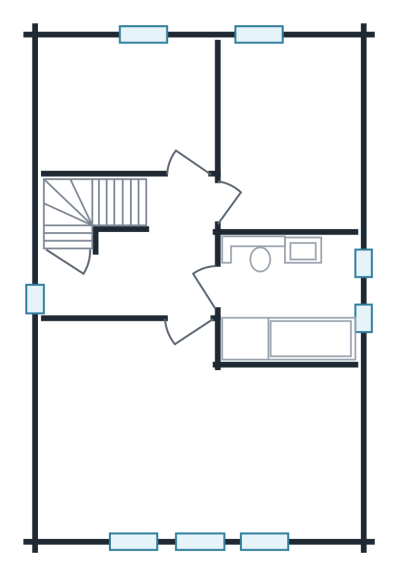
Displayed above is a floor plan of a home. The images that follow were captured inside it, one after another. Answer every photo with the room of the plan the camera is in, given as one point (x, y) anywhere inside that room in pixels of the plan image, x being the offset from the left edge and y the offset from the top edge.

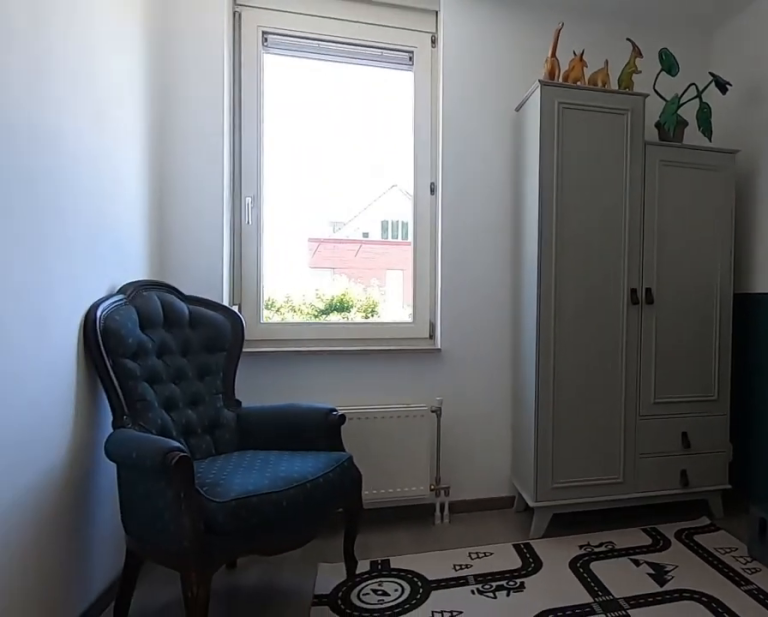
(287, 135)
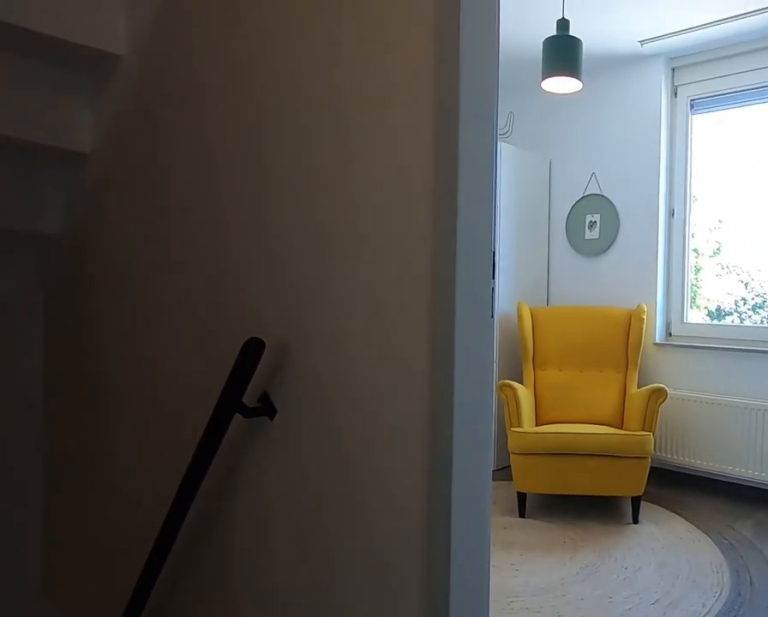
(143, 260)
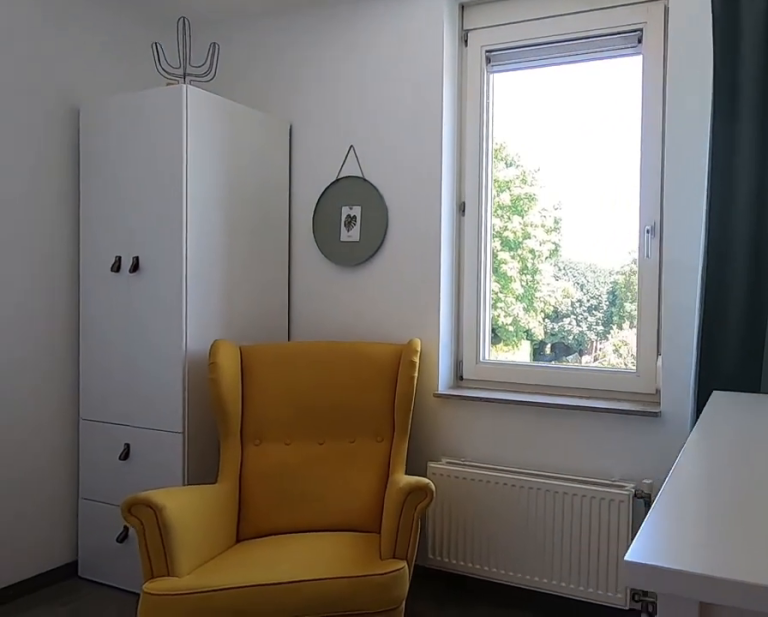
(129, 107)
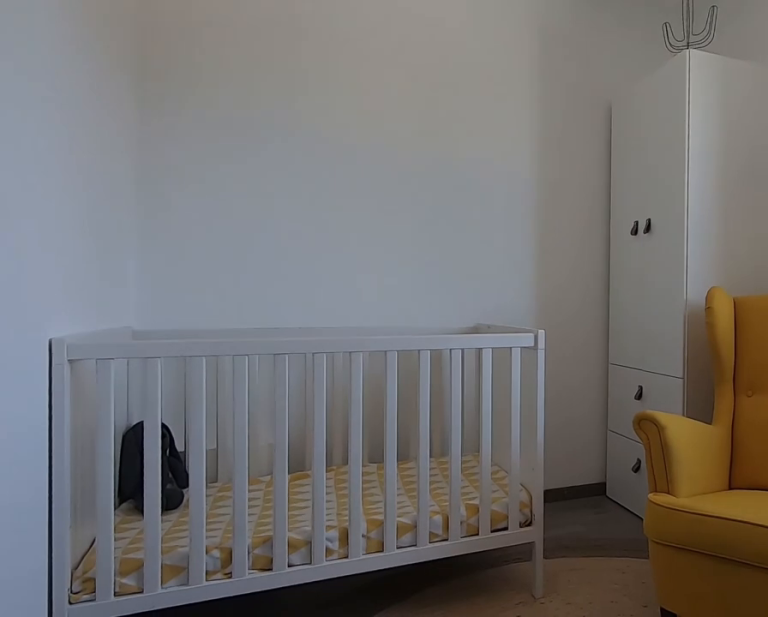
(129, 107)
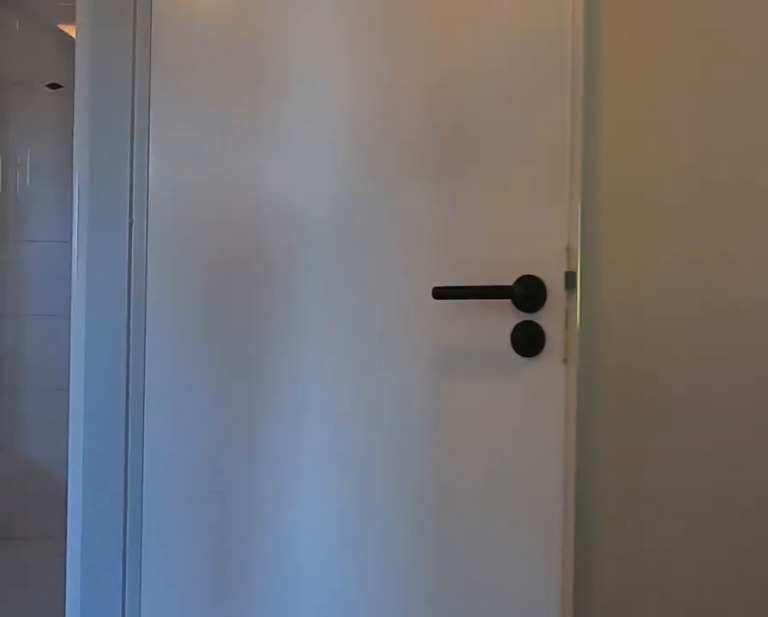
(143, 260)
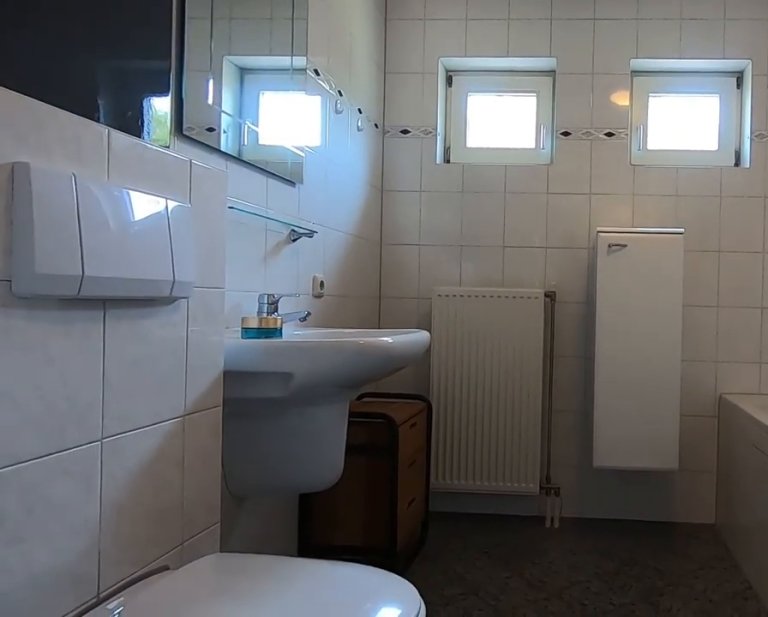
(287, 297)
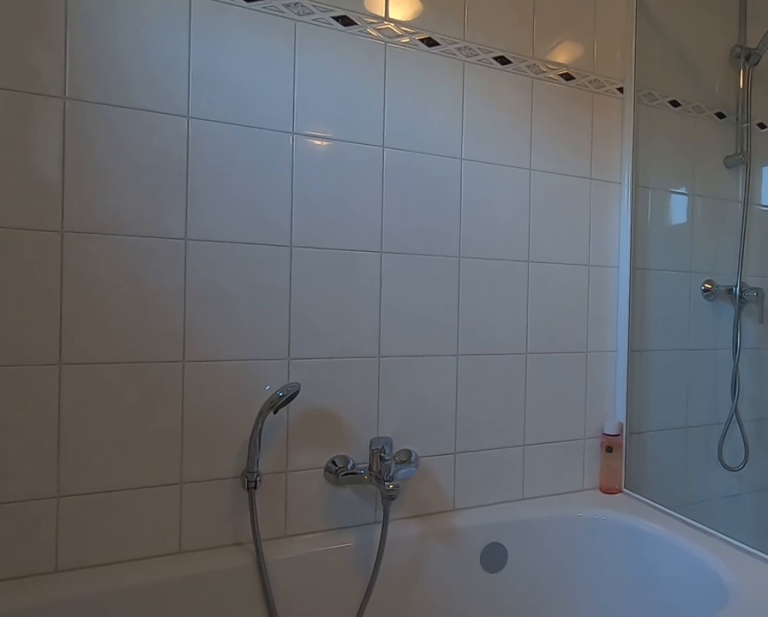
(287, 297)
